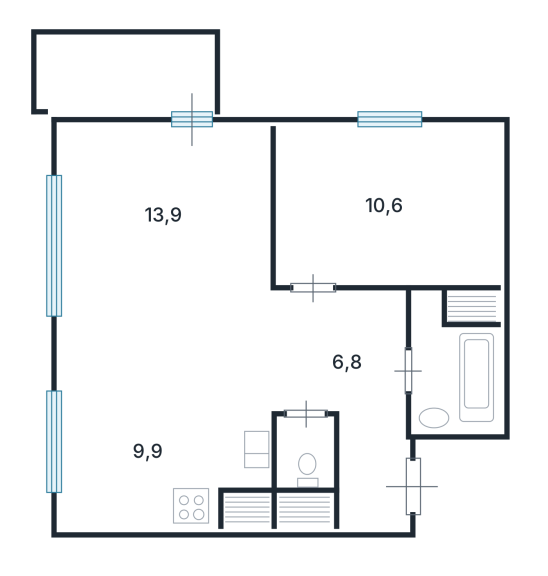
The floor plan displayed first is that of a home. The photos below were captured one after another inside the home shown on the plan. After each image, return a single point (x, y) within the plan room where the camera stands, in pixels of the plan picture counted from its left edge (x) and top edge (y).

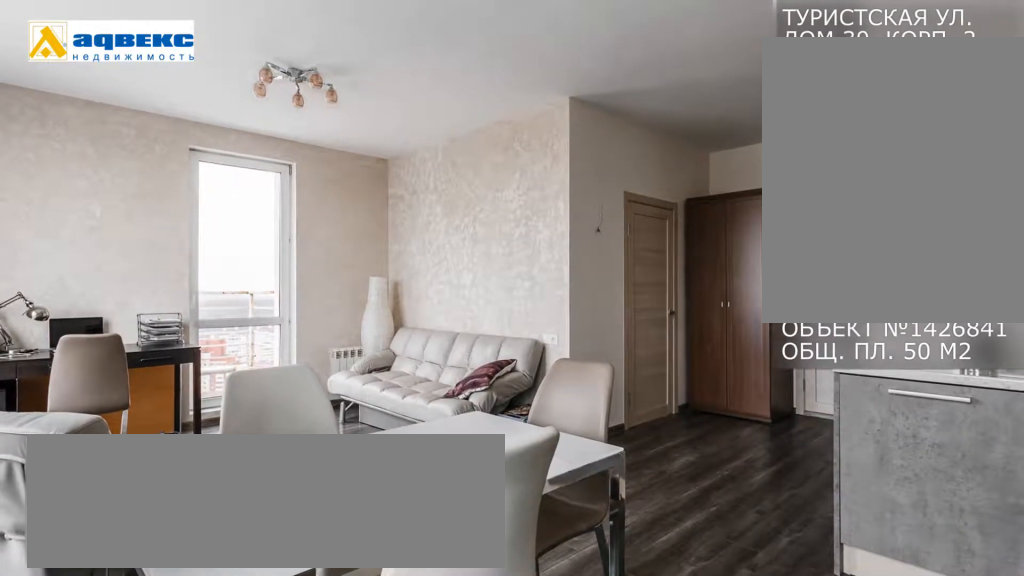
(170, 221)
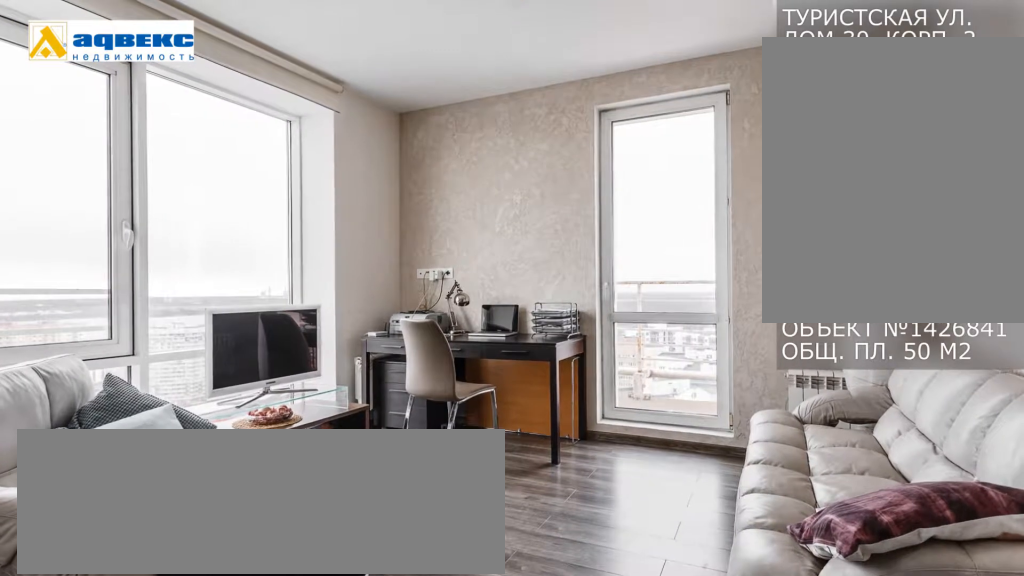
(170, 221)
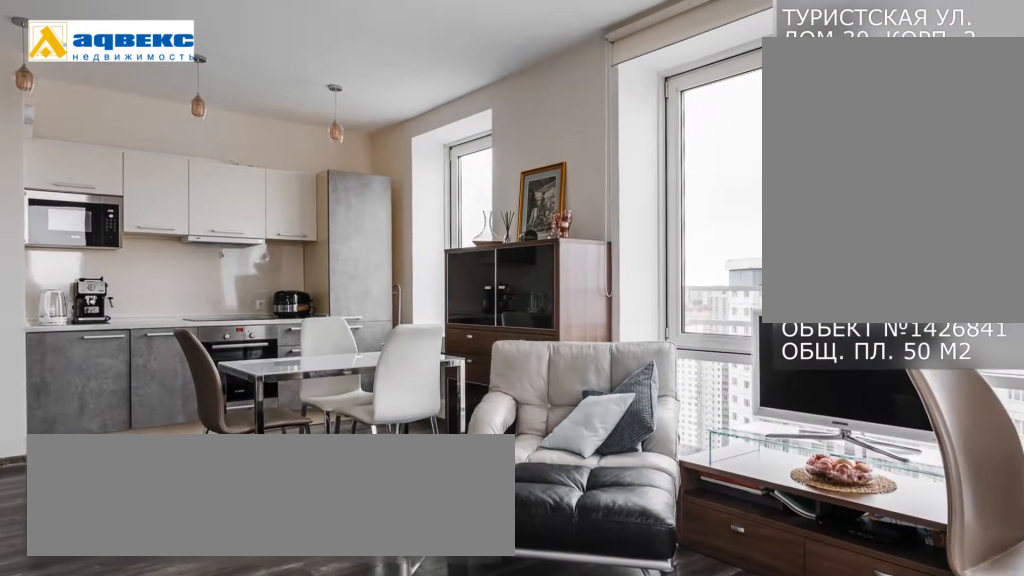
(170, 221)
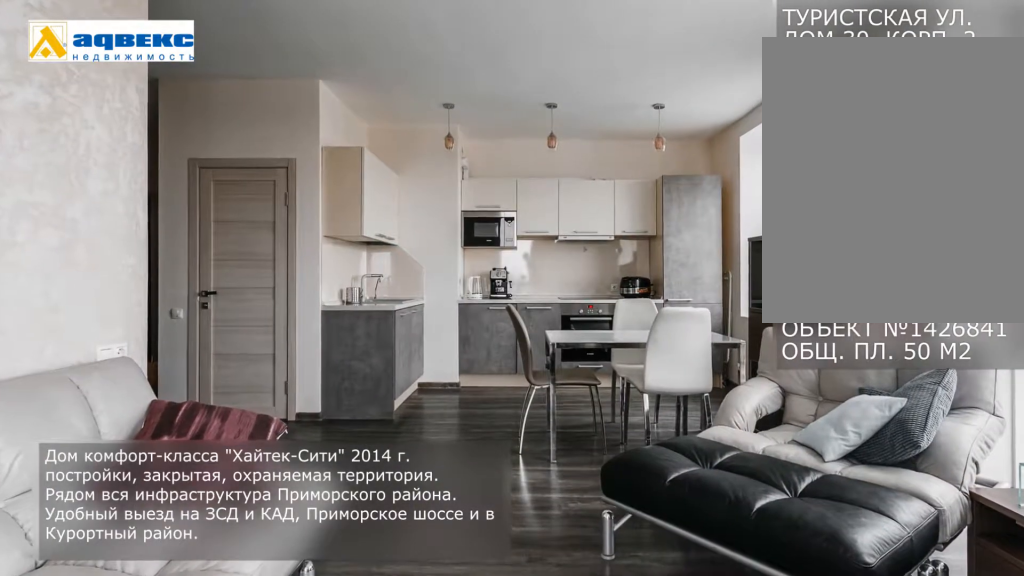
(170, 221)
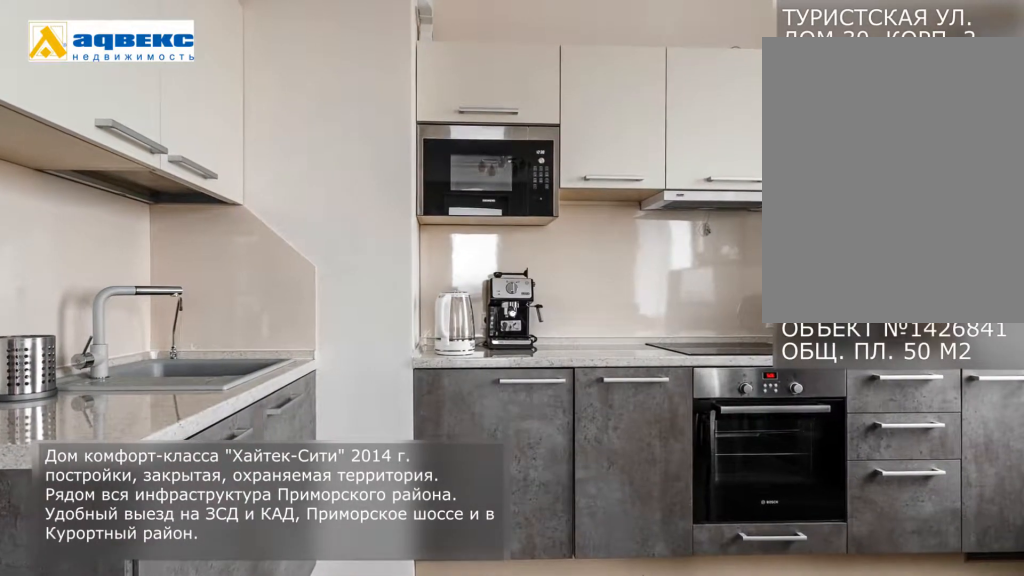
(146, 446)
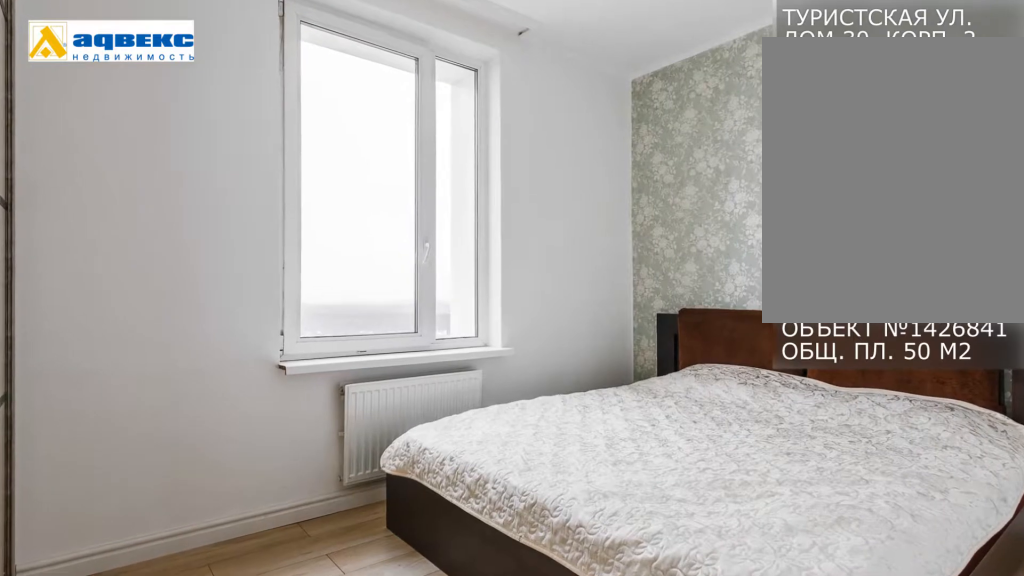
(389, 204)
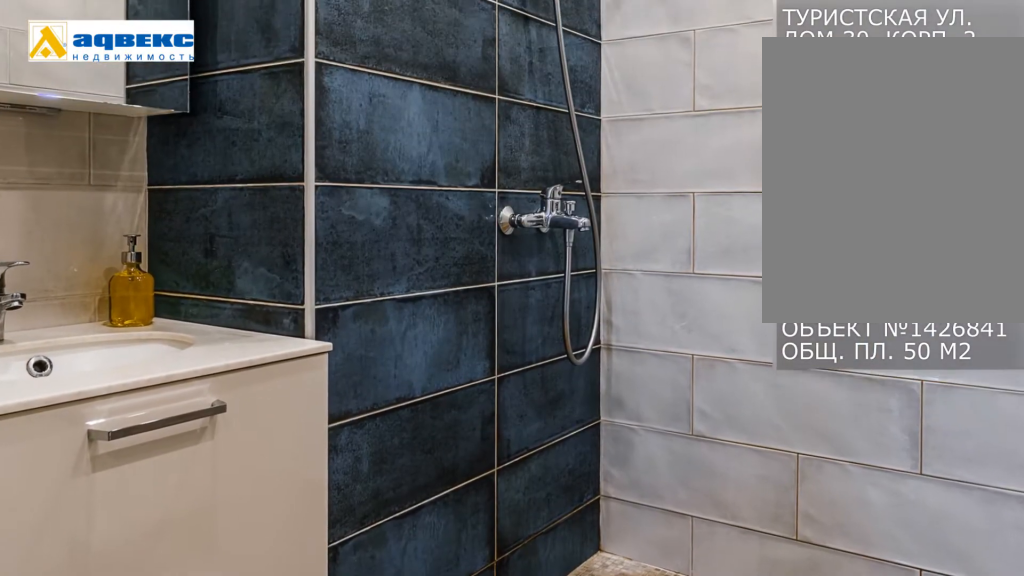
(459, 362)
